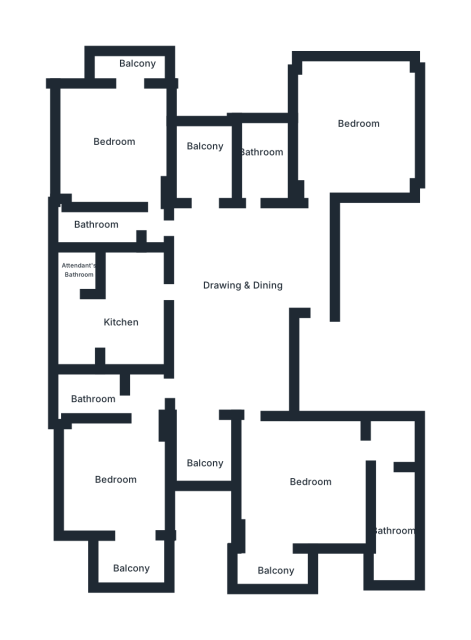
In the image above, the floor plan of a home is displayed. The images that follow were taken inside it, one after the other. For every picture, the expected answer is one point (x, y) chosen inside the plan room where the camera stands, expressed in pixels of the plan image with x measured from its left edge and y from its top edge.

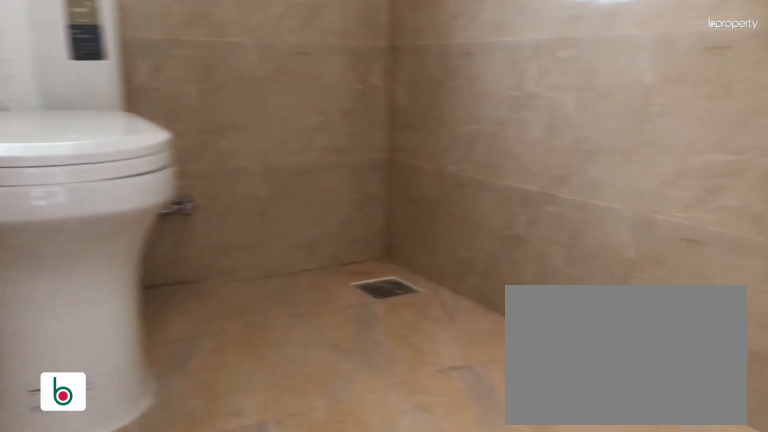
(98, 395)
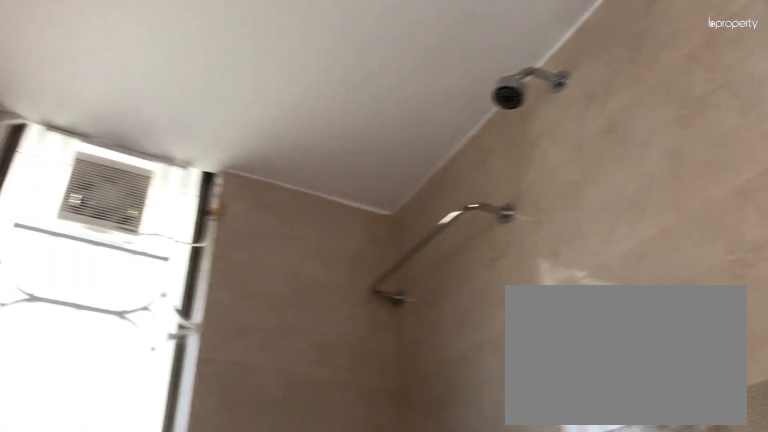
(98, 395)
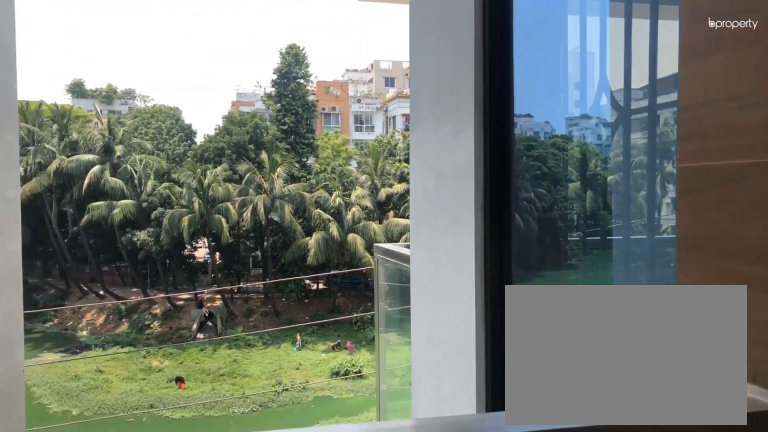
(198, 452)
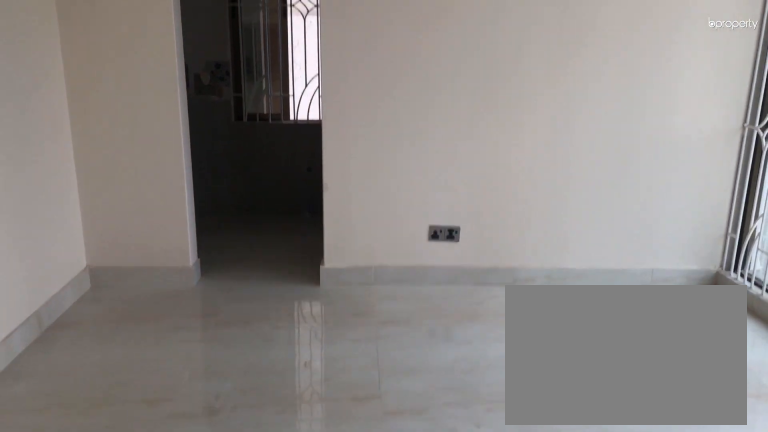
(300, 488)
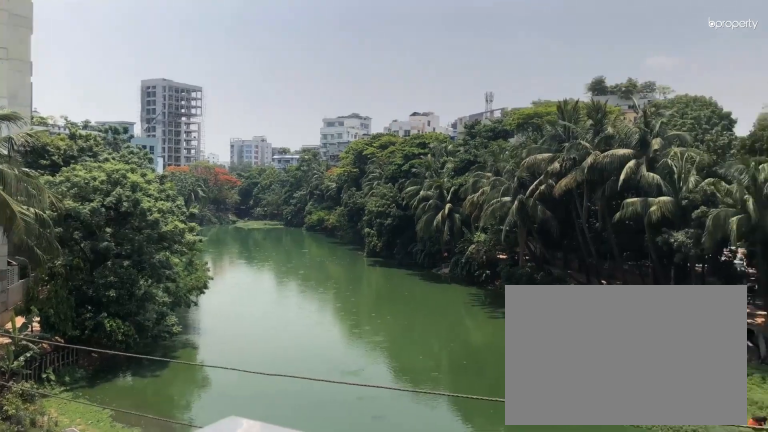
(268, 567)
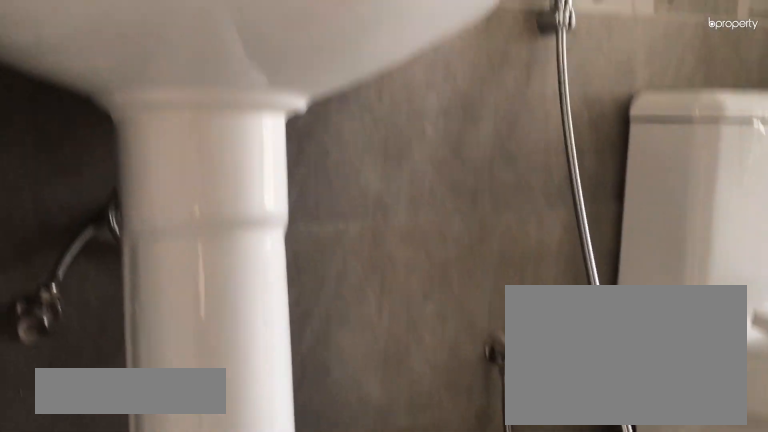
(394, 521)
